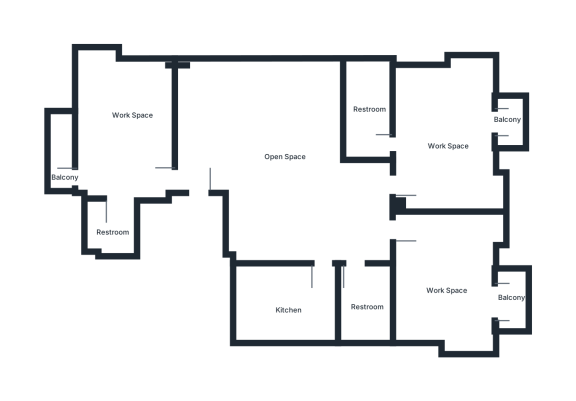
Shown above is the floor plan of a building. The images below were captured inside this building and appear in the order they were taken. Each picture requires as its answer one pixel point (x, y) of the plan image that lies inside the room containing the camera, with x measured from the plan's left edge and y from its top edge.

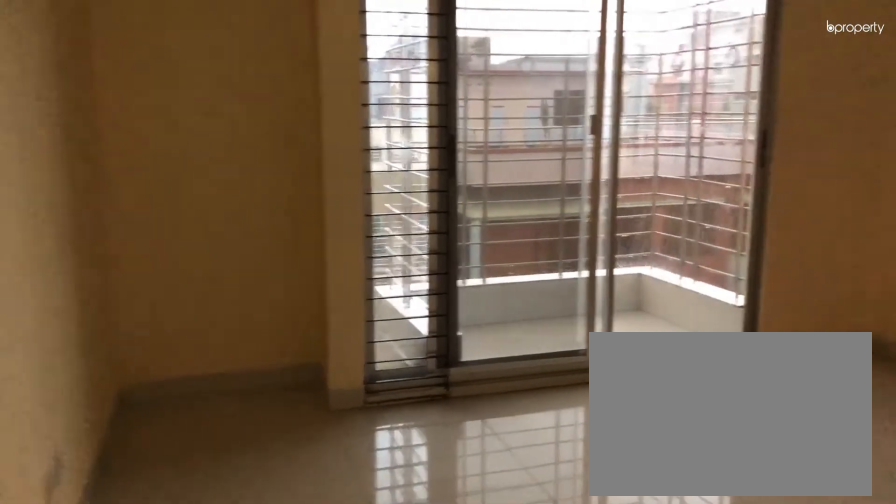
(444, 284)
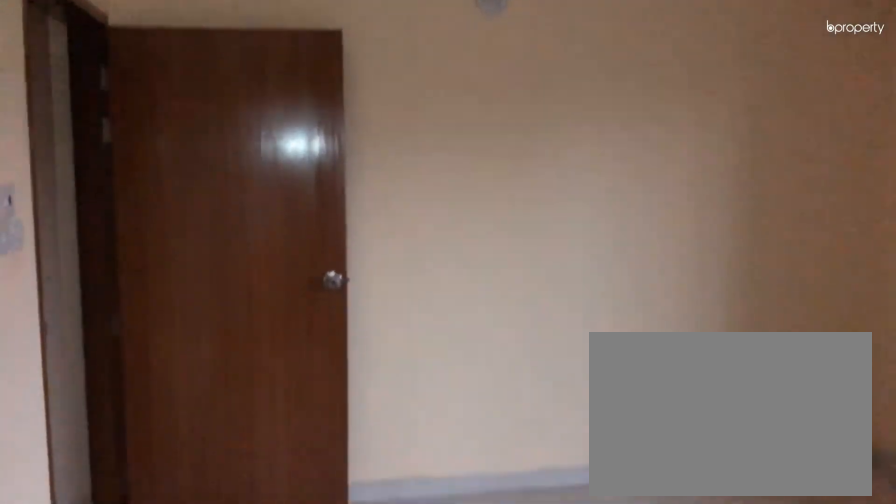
(444, 284)
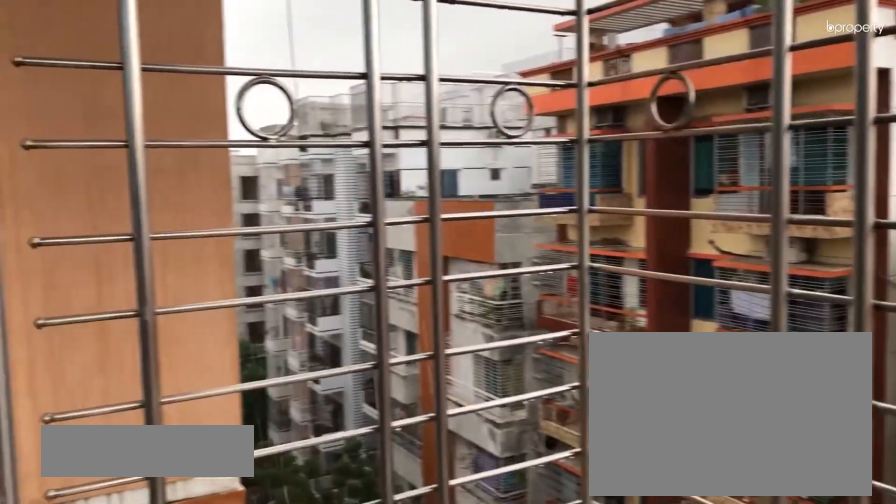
(508, 299)
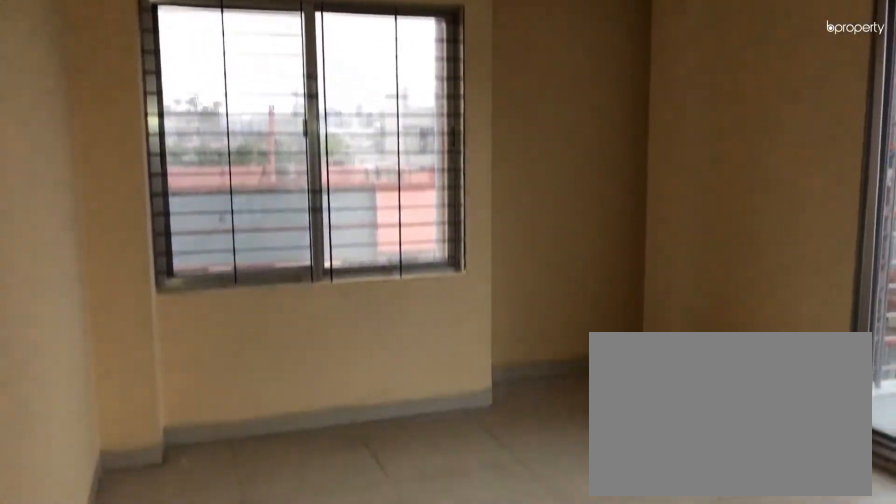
(447, 138)
